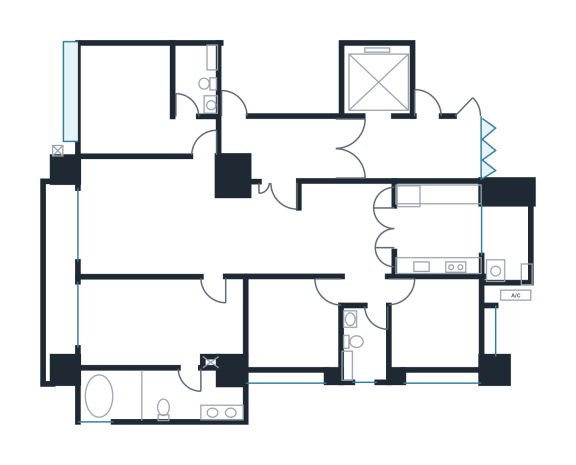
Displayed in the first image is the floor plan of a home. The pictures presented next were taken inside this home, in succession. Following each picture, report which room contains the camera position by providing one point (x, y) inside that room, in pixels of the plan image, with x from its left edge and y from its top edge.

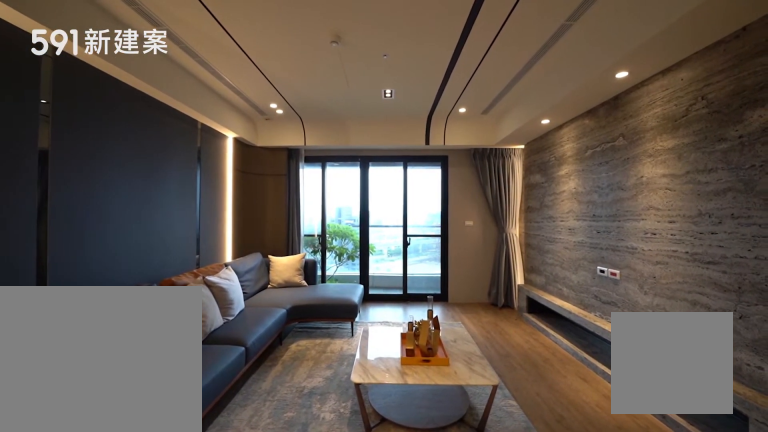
(145, 215)
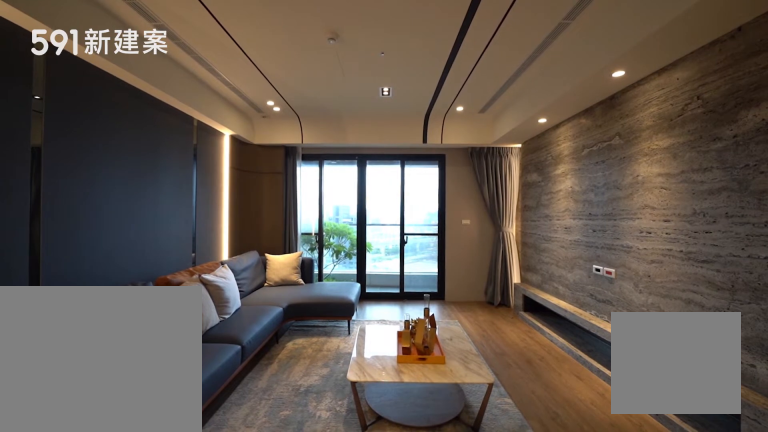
(145, 215)
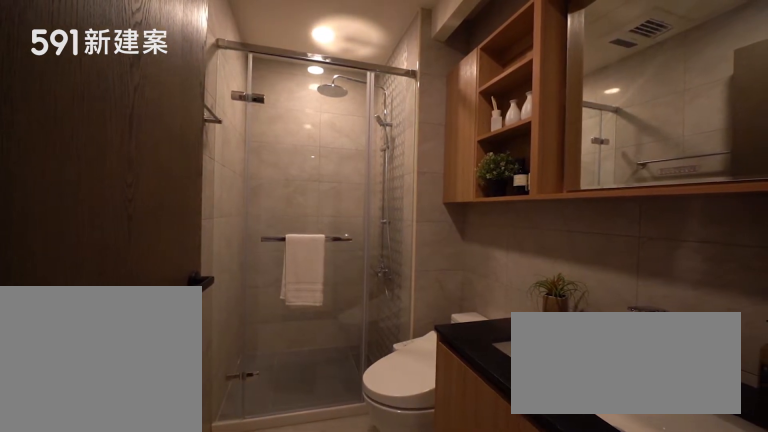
(194, 82)
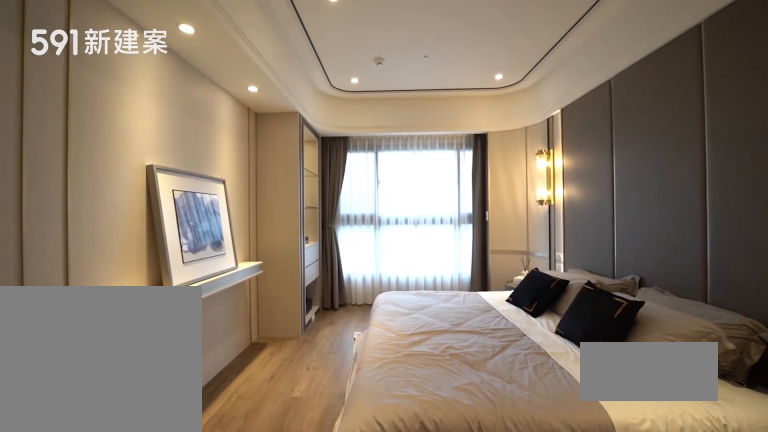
(155, 319)
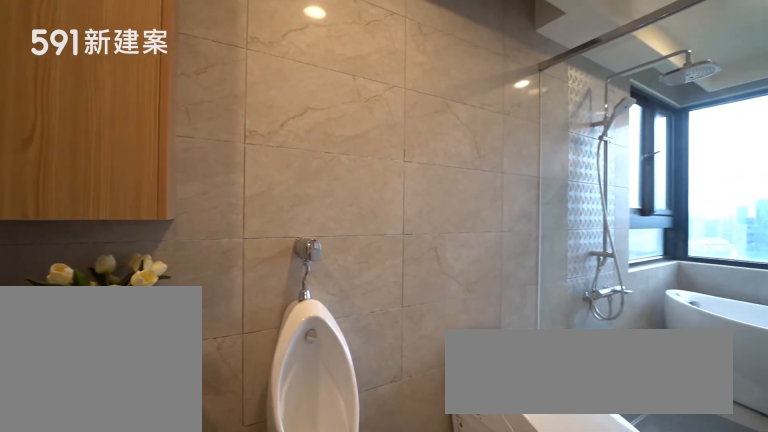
(155, 398)
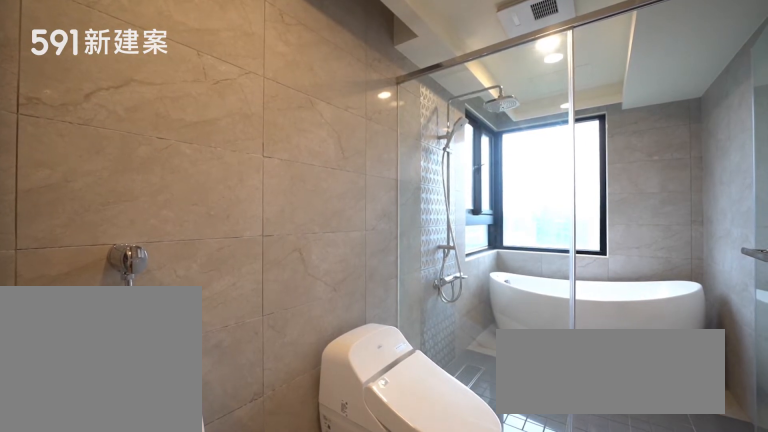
(155, 398)
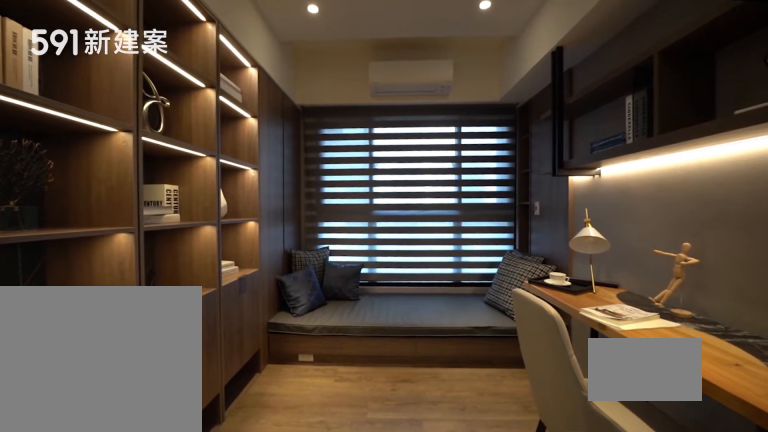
(293, 322)
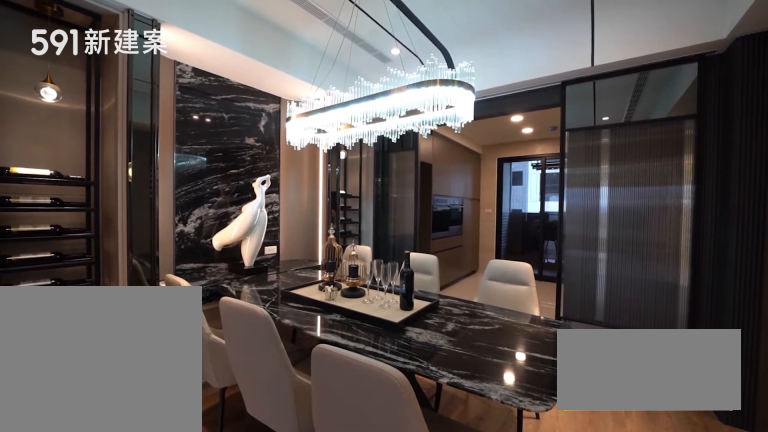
(343, 227)
